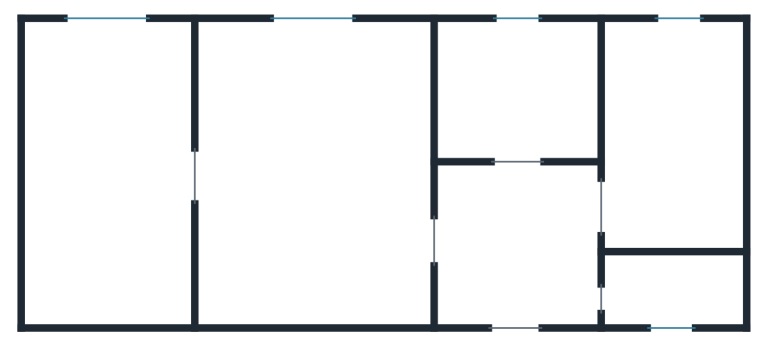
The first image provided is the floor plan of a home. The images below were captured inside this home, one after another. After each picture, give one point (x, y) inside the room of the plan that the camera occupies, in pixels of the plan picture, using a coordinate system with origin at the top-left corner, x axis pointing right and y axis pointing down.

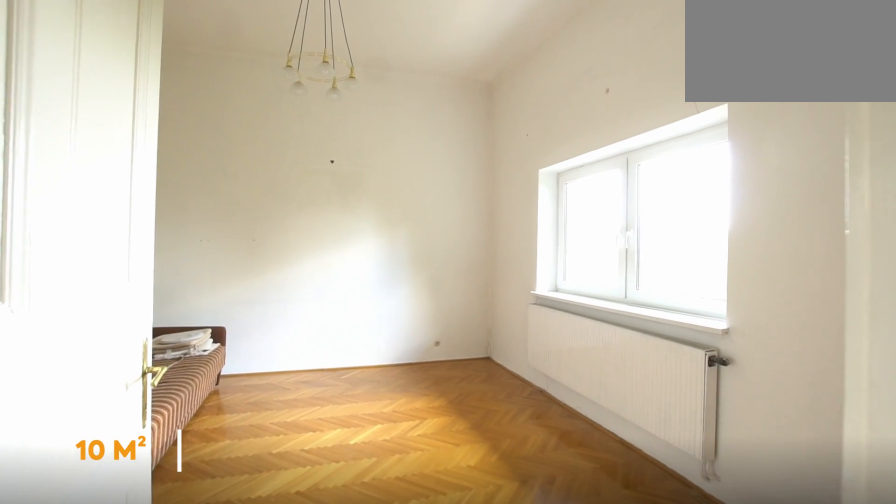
(113, 181)
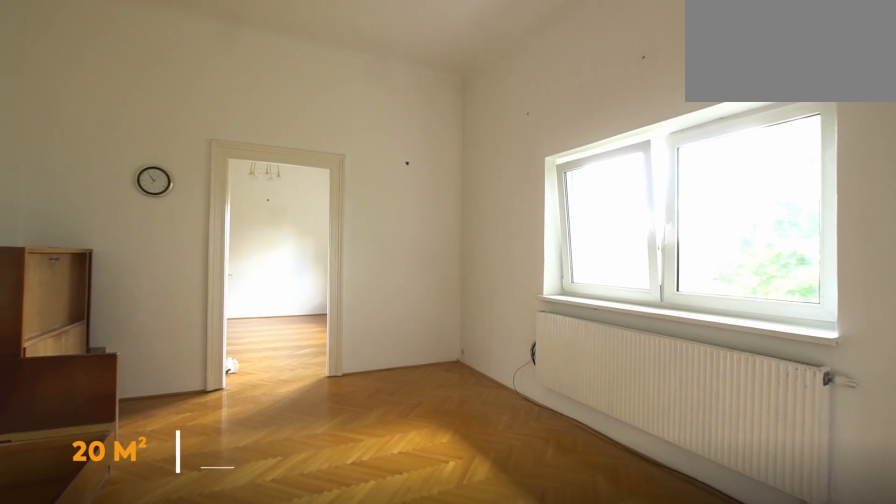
(329, 181)
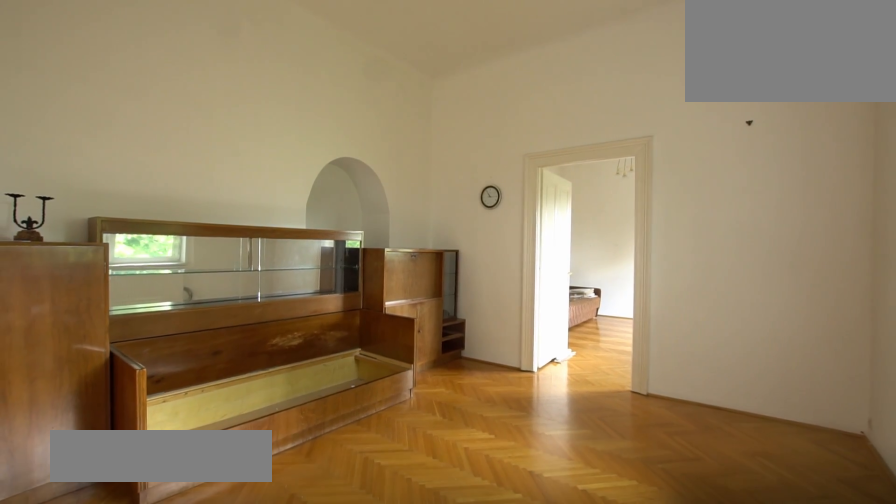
(328, 181)
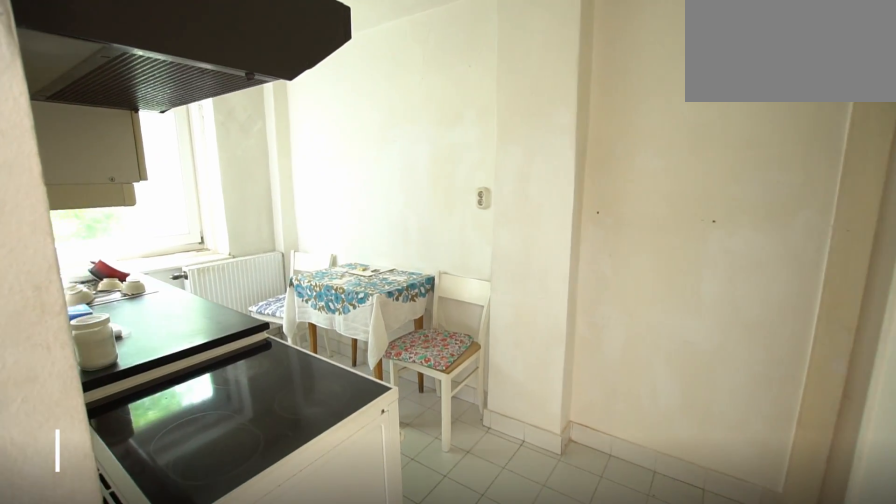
(667, 126)
